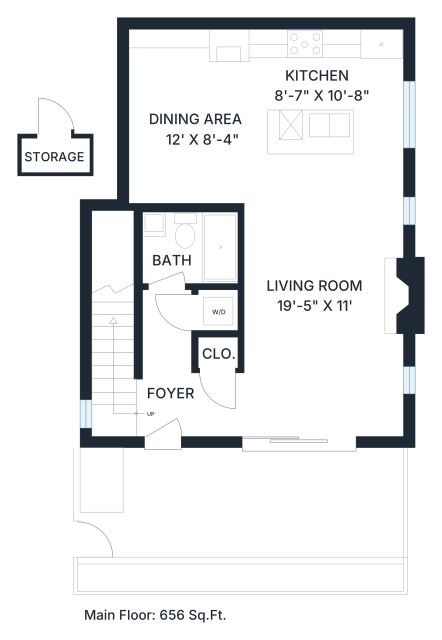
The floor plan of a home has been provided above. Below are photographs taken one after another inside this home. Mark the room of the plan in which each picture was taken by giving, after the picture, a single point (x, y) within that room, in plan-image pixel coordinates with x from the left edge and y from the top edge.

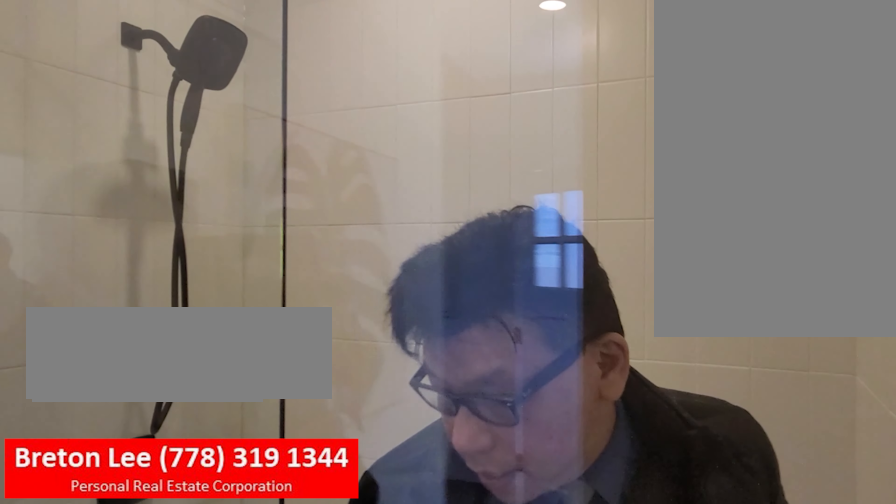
(173, 263)
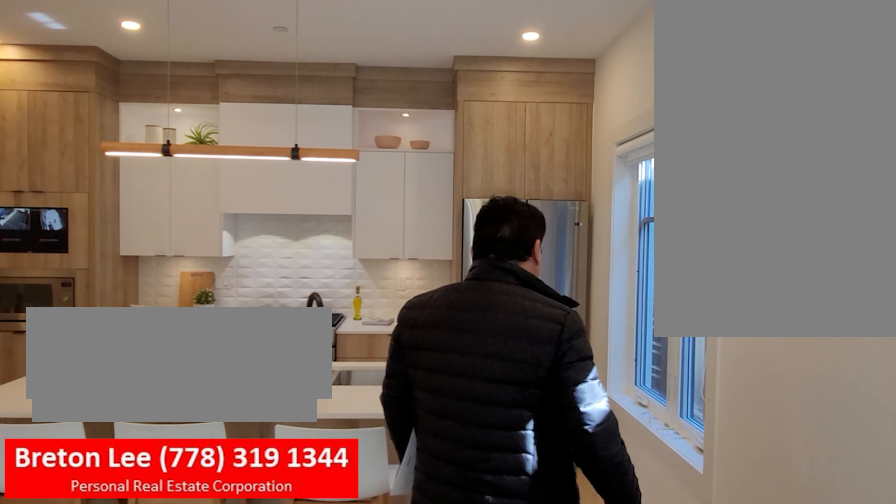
(311, 345)
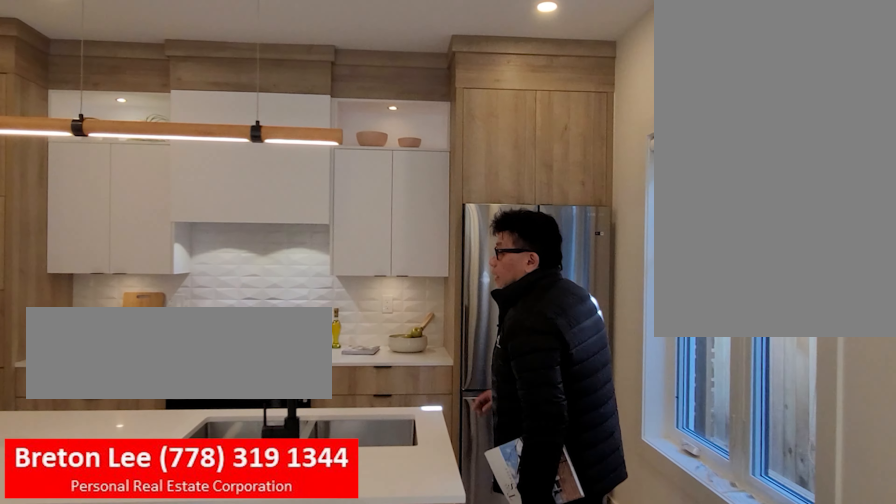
(378, 123)
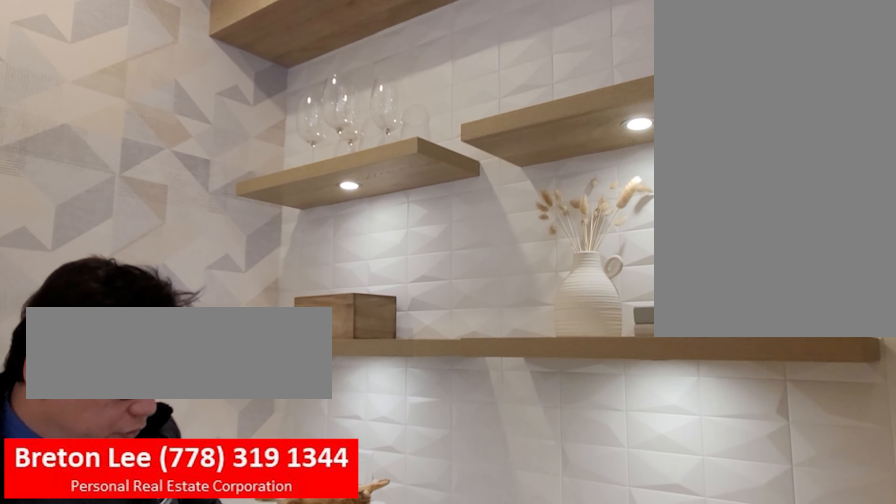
(378, 123)
